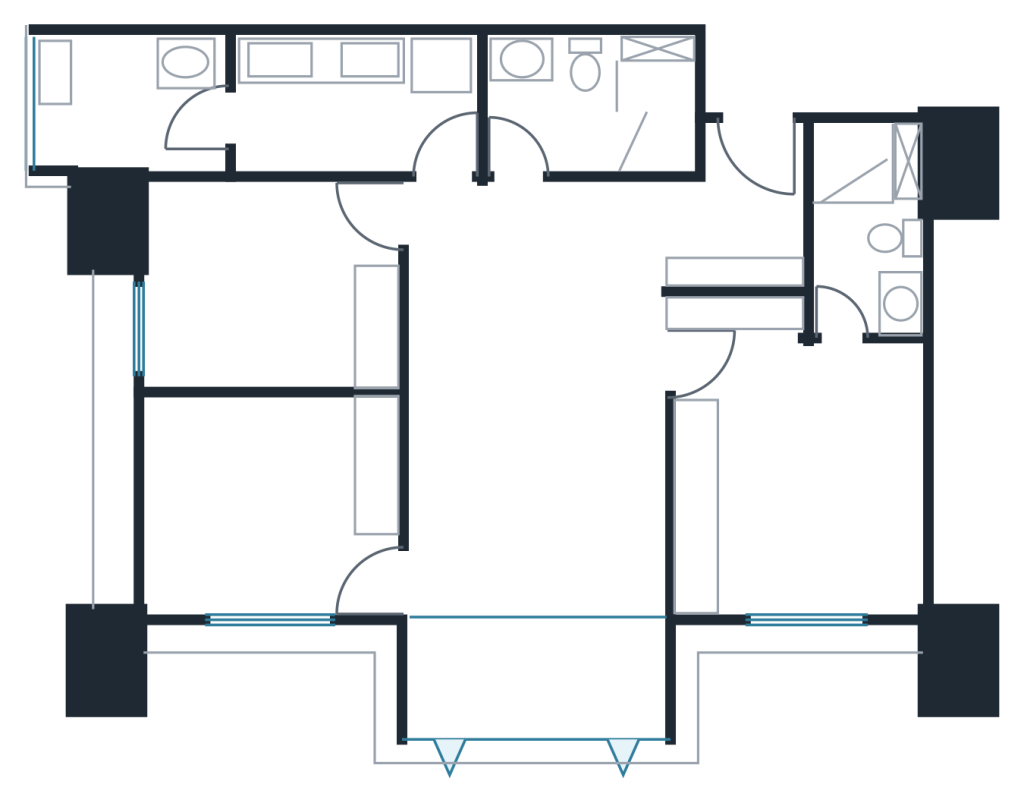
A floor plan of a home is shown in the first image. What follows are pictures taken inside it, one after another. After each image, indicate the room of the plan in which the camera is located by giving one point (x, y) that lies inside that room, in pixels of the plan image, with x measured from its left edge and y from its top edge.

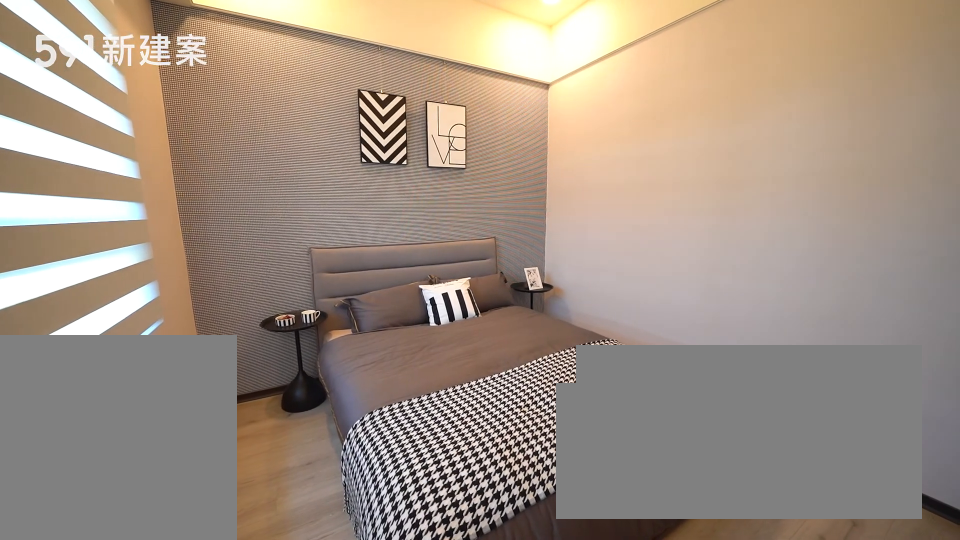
(272, 508)
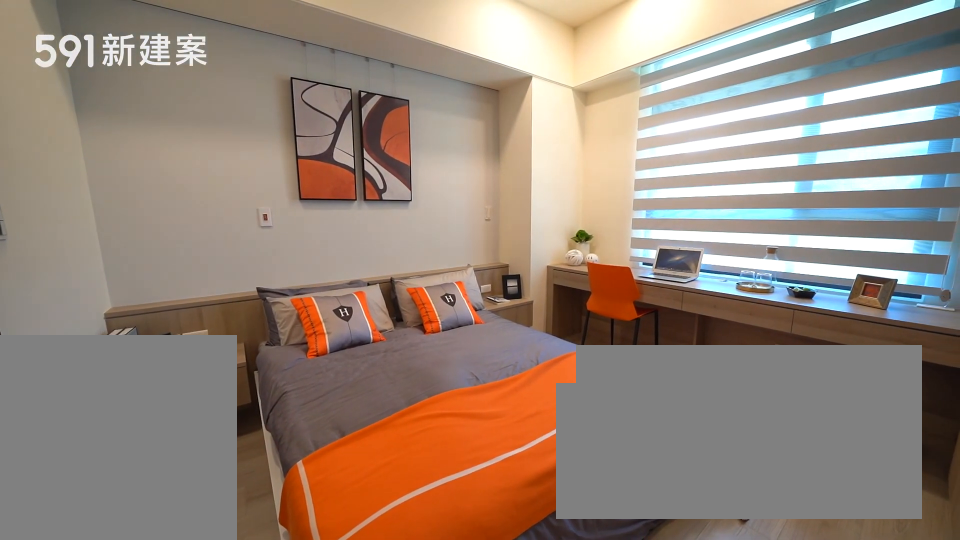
(798, 485)
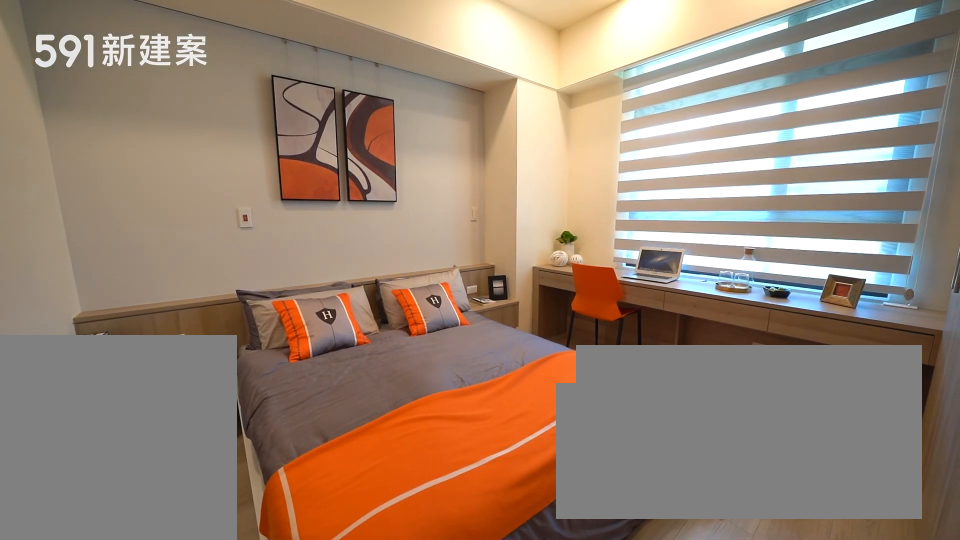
(798, 485)
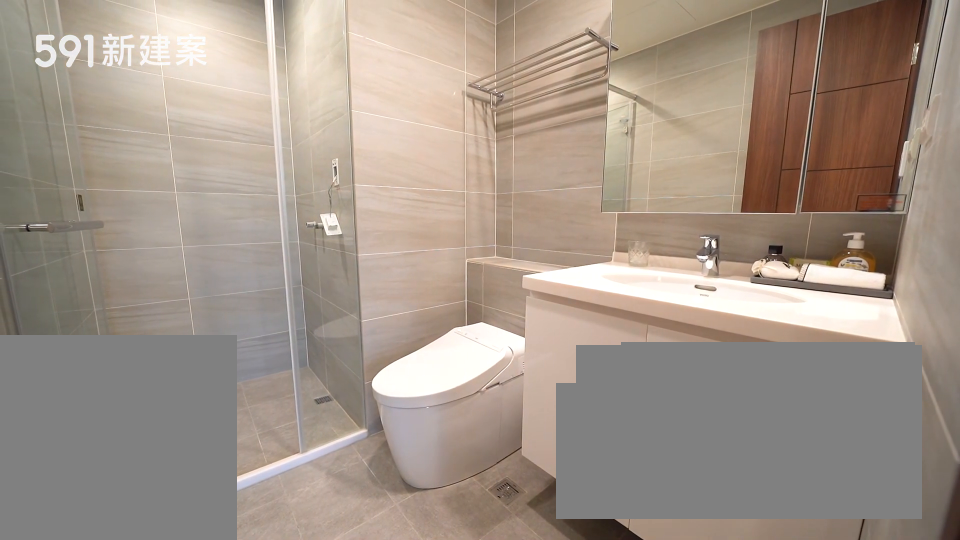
(868, 216)
